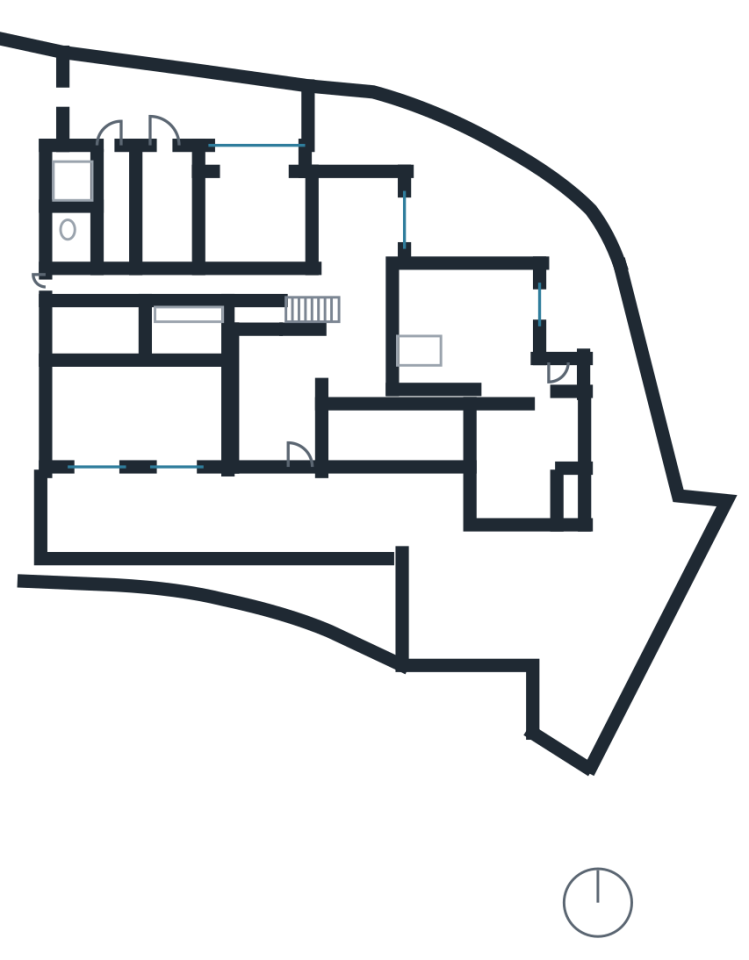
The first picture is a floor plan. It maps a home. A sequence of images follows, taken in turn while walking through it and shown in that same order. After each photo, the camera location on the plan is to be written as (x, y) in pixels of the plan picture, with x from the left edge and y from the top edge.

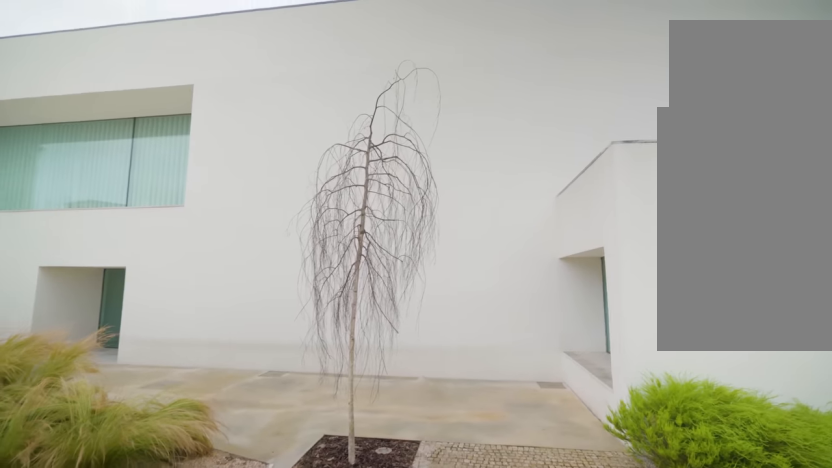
(424, 613)
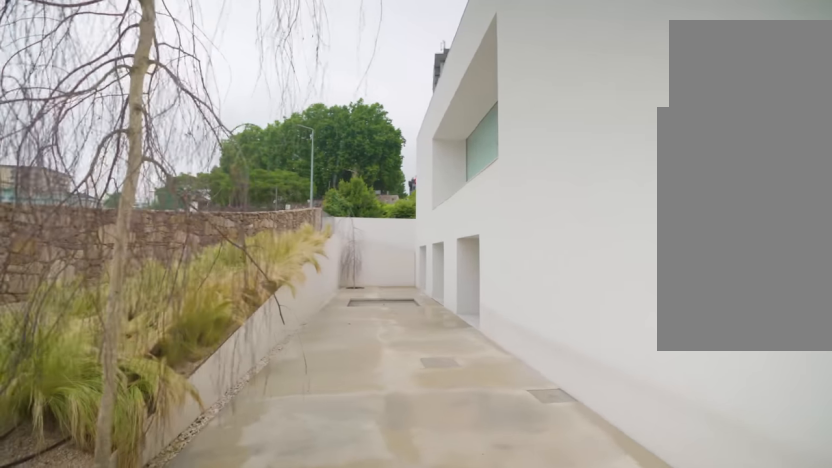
(442, 543)
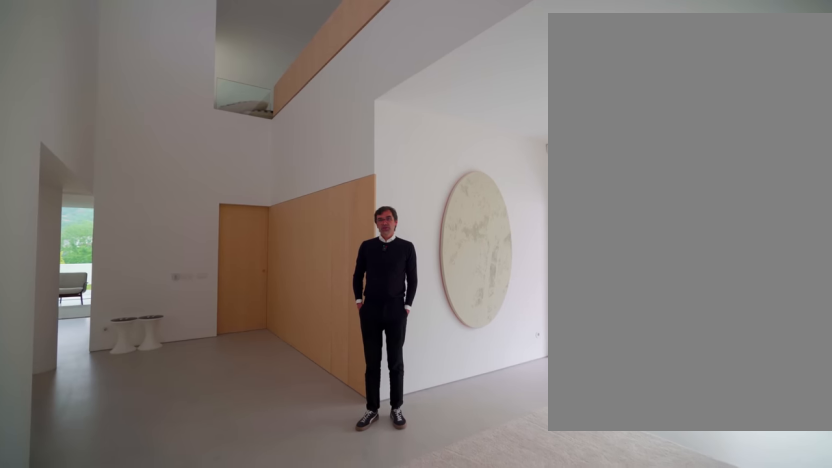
(253, 379)
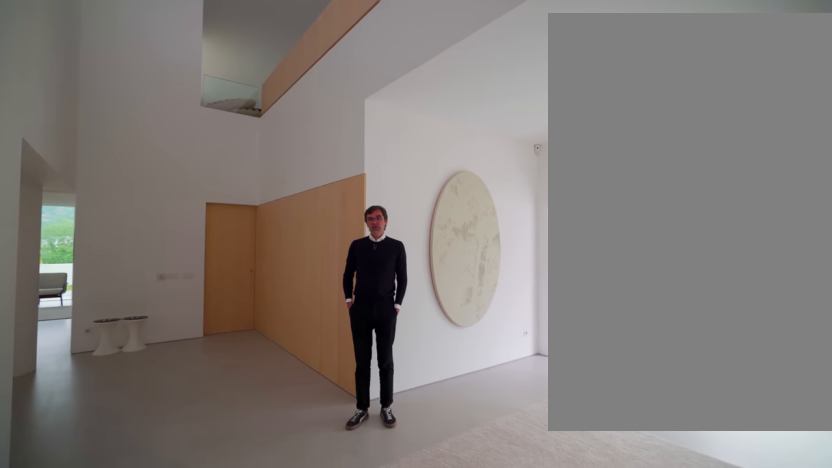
(253, 379)
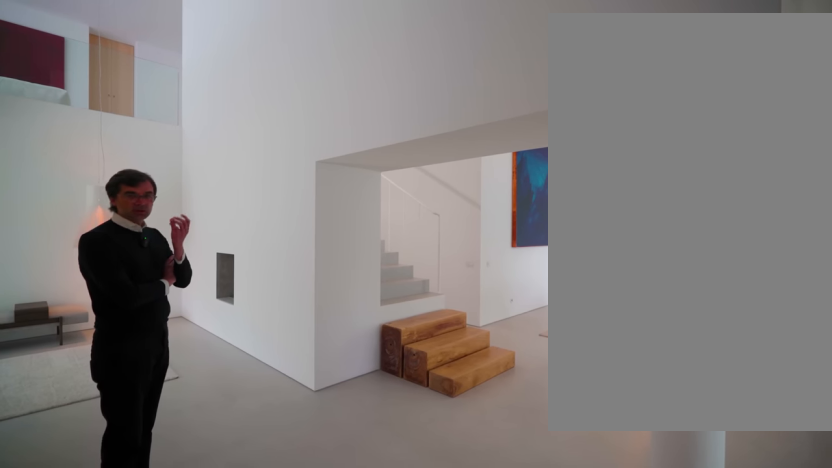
(373, 356)
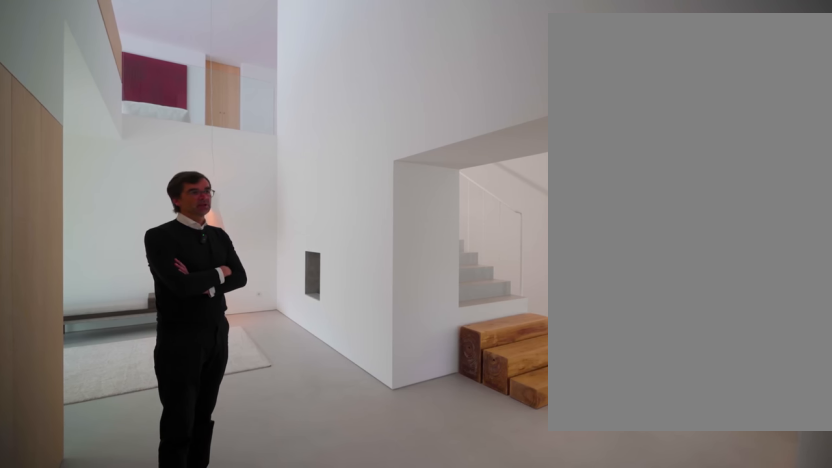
(374, 356)
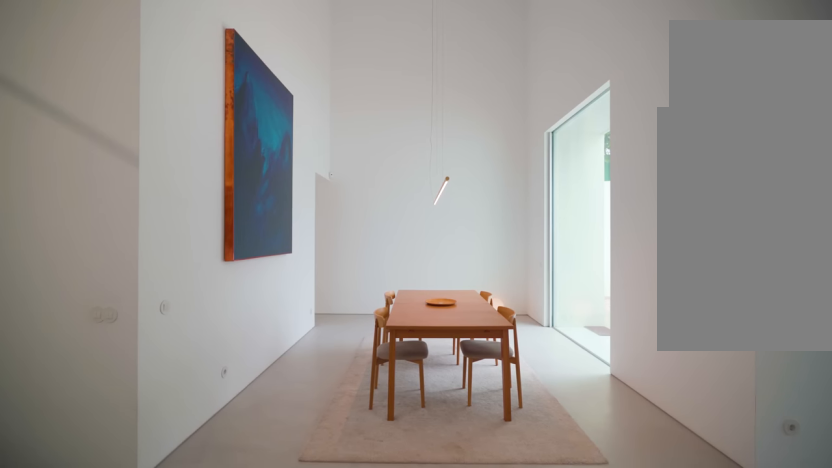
(356, 314)
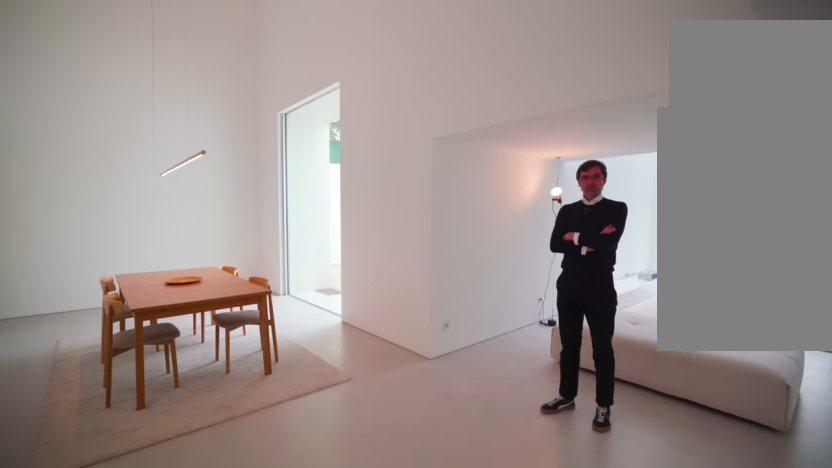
(351, 321)
